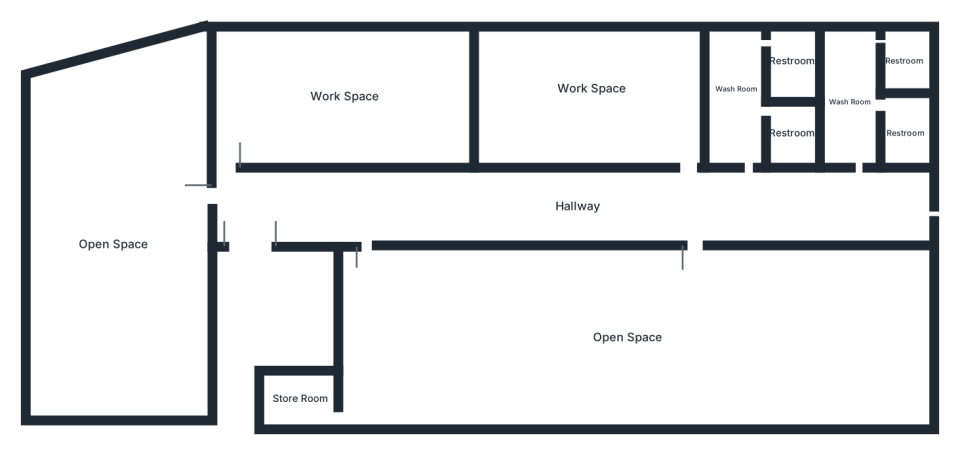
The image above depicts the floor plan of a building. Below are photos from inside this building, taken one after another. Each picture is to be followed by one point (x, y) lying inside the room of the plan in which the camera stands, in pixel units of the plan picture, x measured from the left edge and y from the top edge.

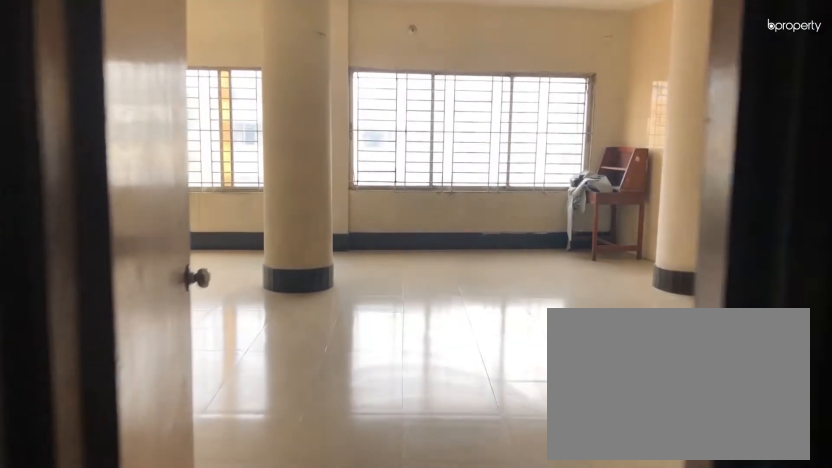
(255, 210)
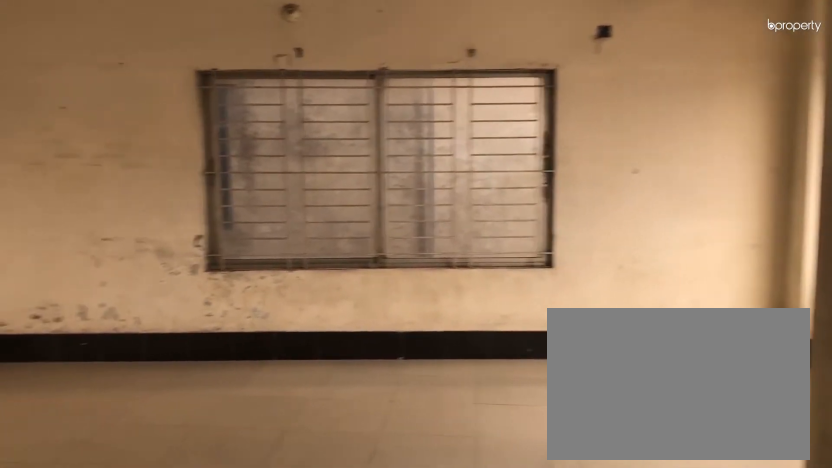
(110, 245)
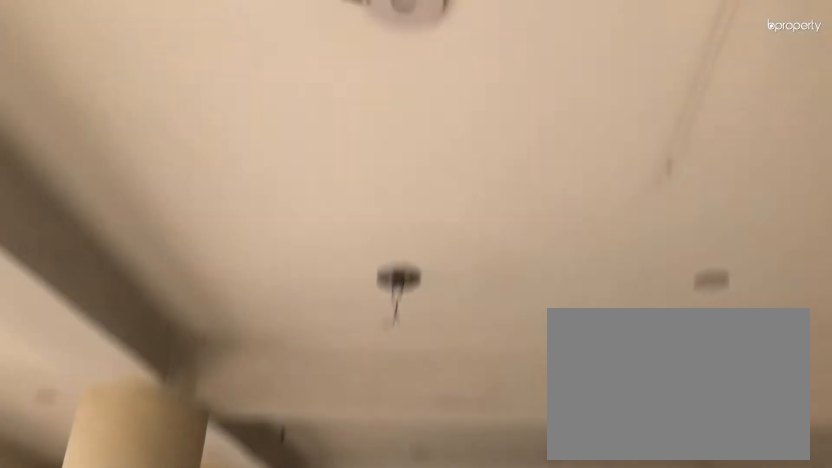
(110, 245)
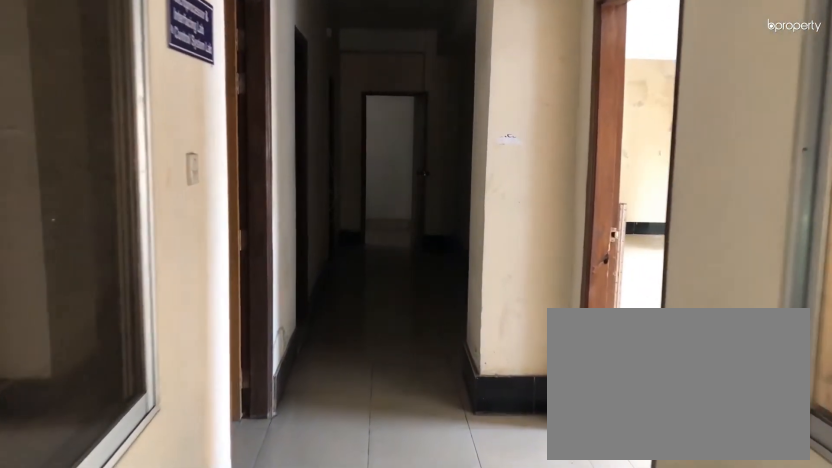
(580, 211)
